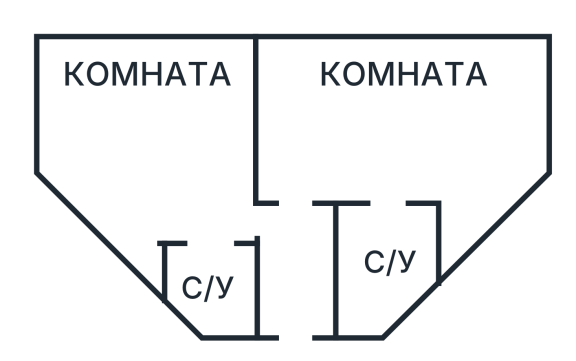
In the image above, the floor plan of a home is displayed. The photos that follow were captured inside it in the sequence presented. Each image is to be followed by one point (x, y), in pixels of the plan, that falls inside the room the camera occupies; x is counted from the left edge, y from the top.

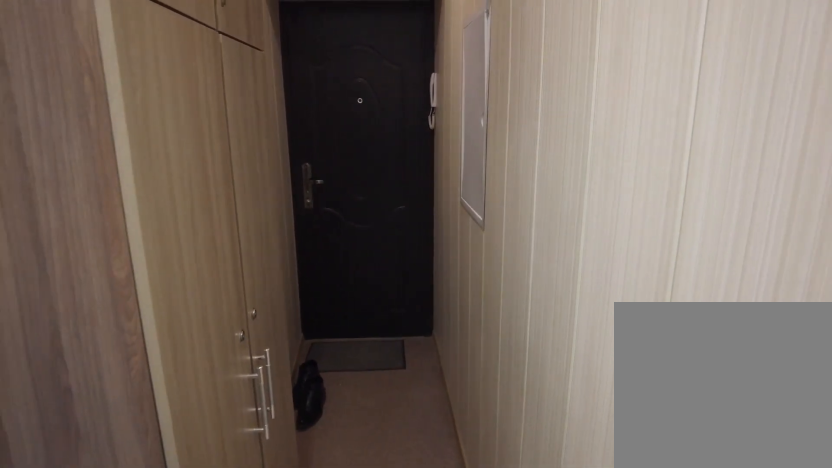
(302, 285)
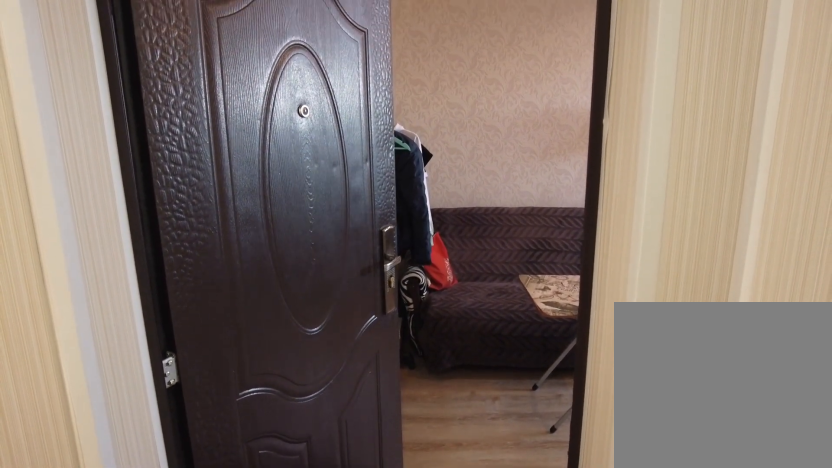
(302, 285)
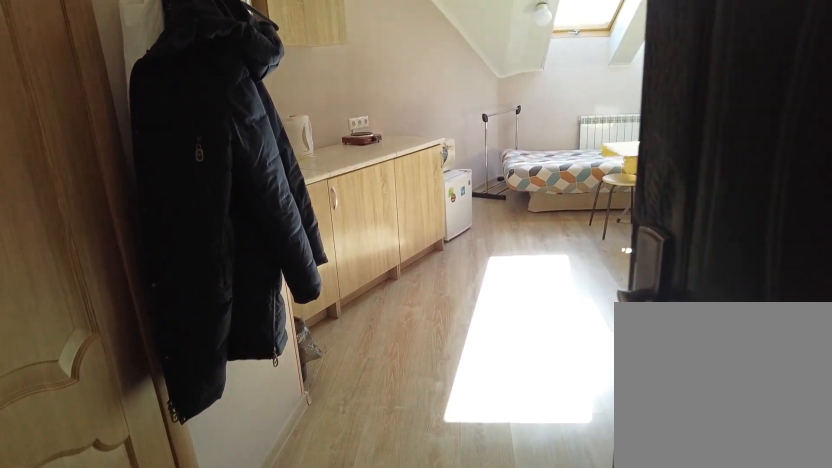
(277, 230)
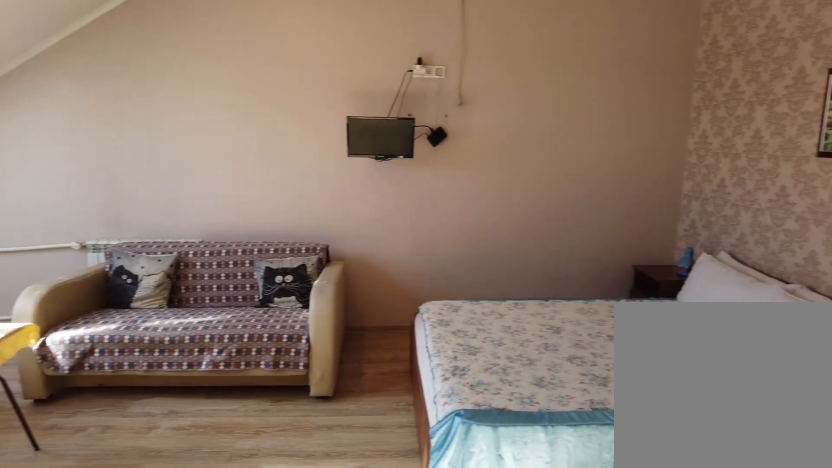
(188, 193)
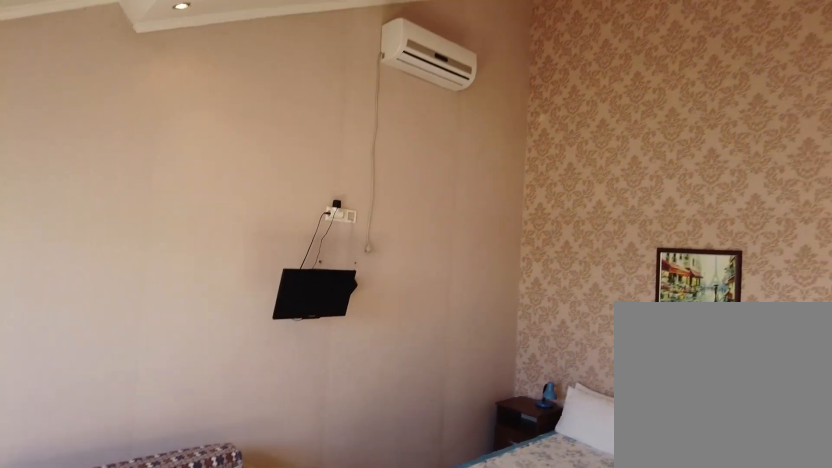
(188, 193)
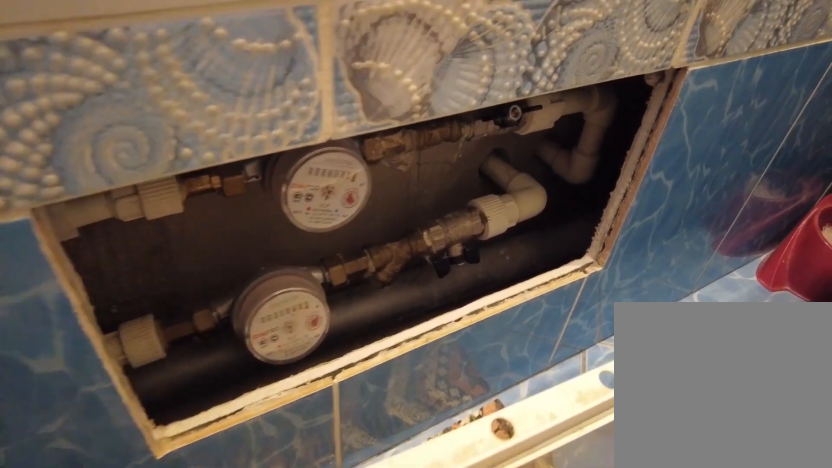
(222, 275)
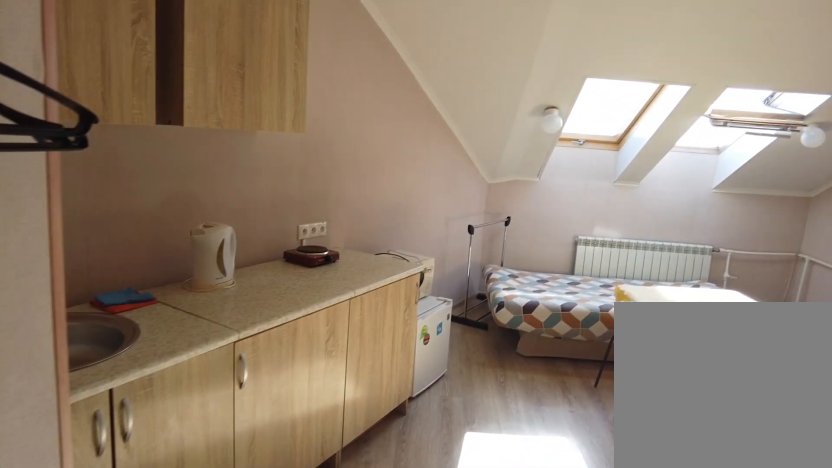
(194, 212)
